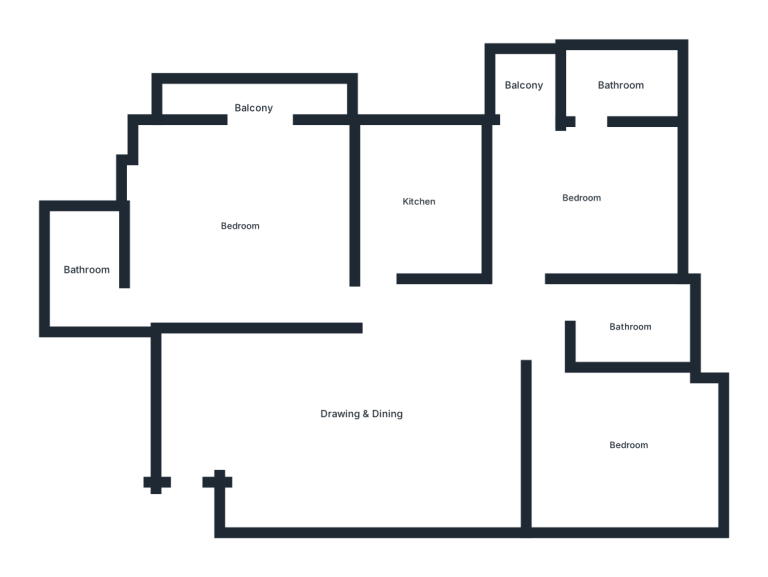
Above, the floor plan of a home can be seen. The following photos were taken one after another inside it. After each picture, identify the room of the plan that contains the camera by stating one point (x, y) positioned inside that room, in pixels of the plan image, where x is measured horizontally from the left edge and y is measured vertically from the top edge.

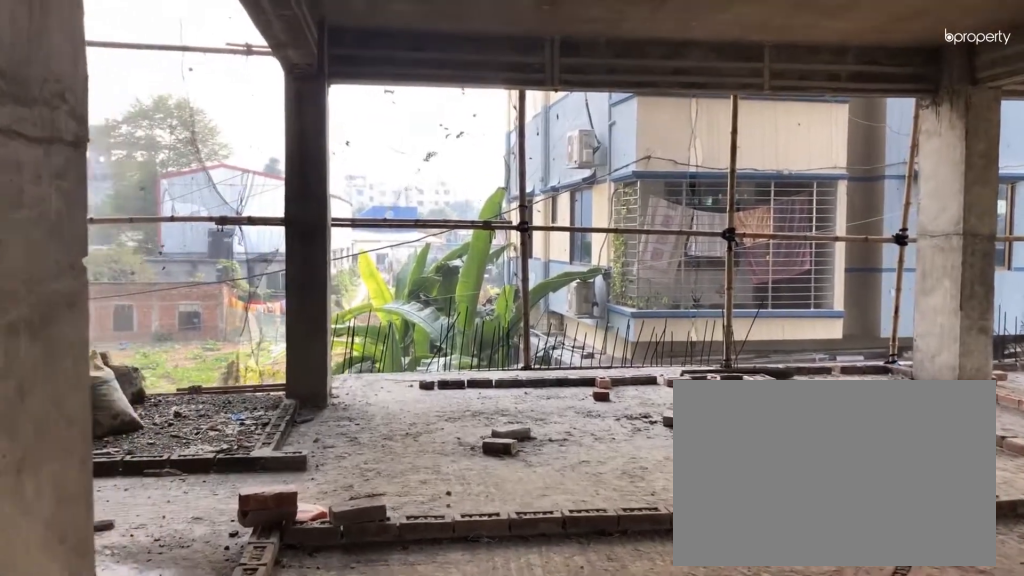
(189, 486)
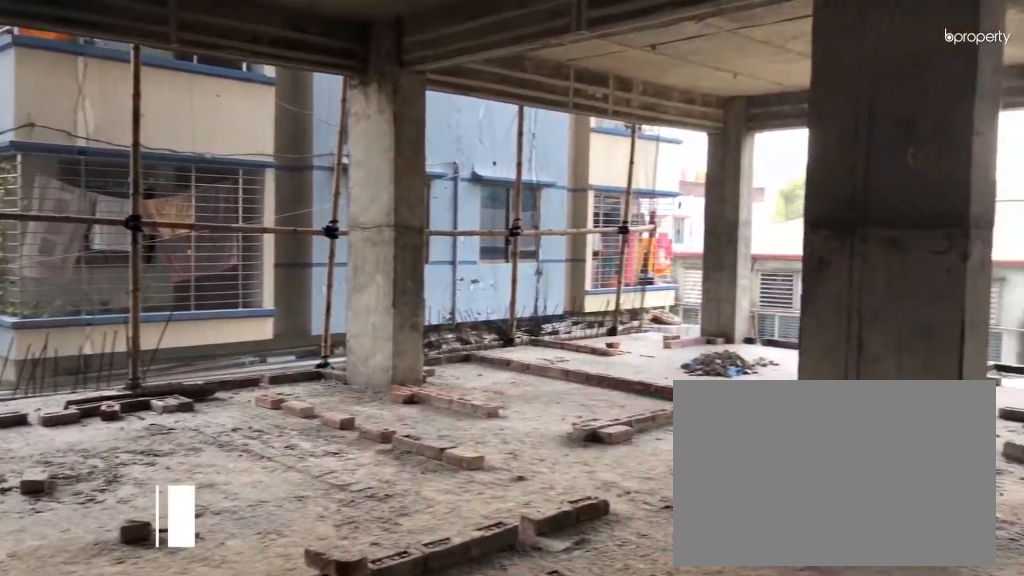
(361, 417)
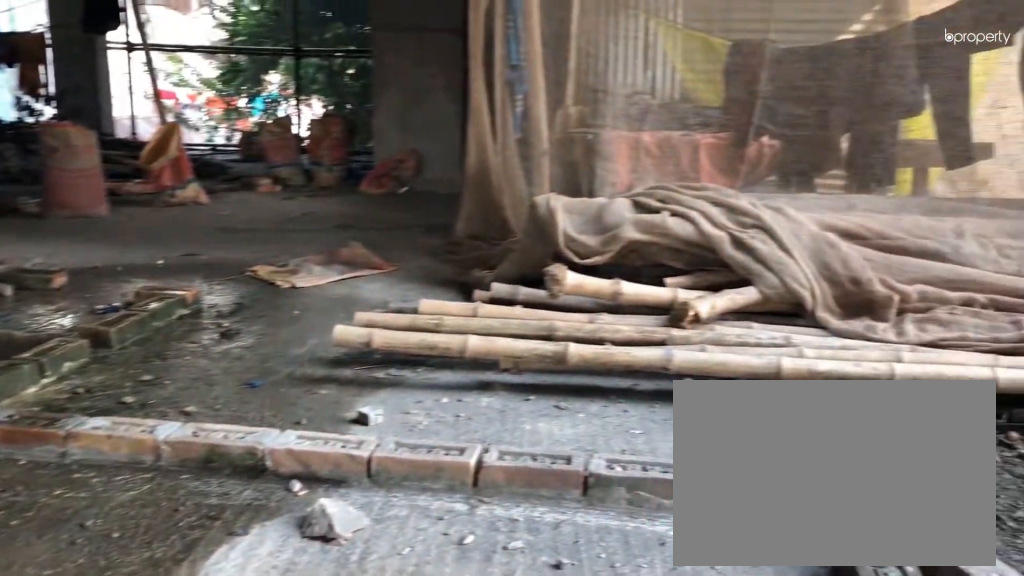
(86, 270)
